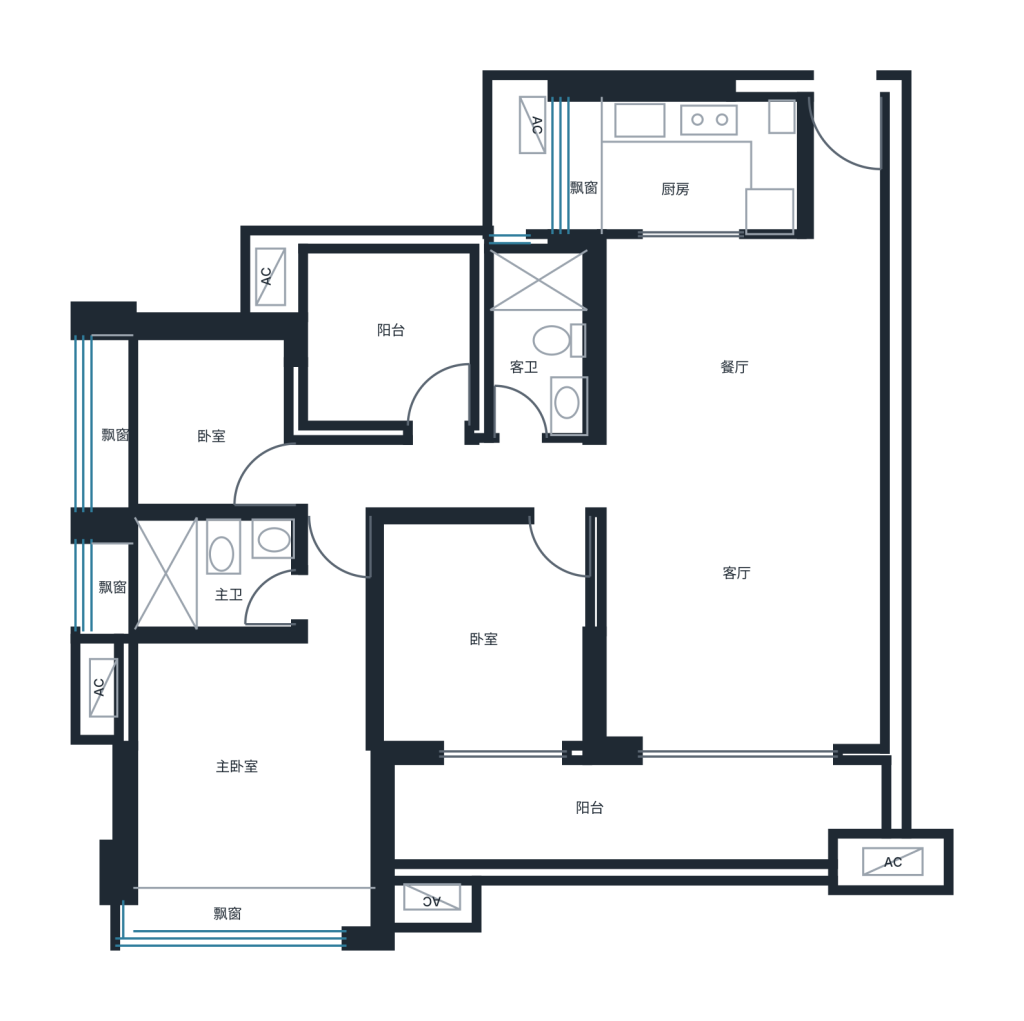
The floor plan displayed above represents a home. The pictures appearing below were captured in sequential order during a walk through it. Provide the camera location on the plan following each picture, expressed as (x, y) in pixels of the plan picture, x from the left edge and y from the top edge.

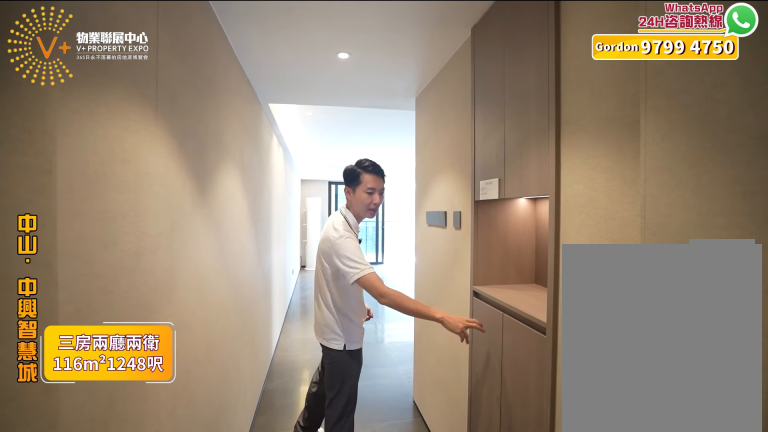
(820, 156)
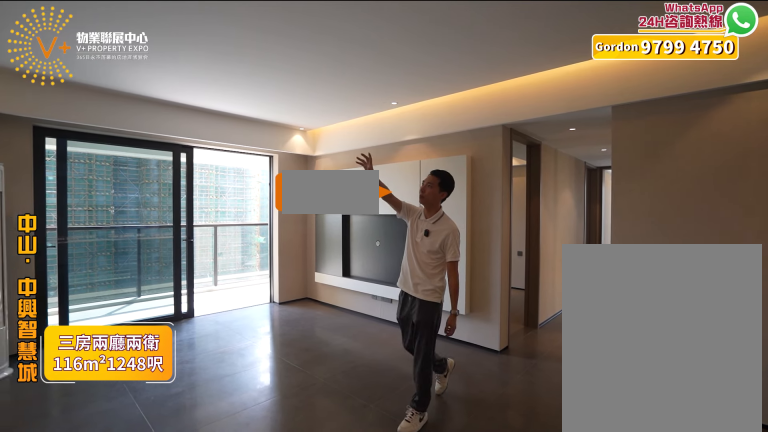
(810, 517)
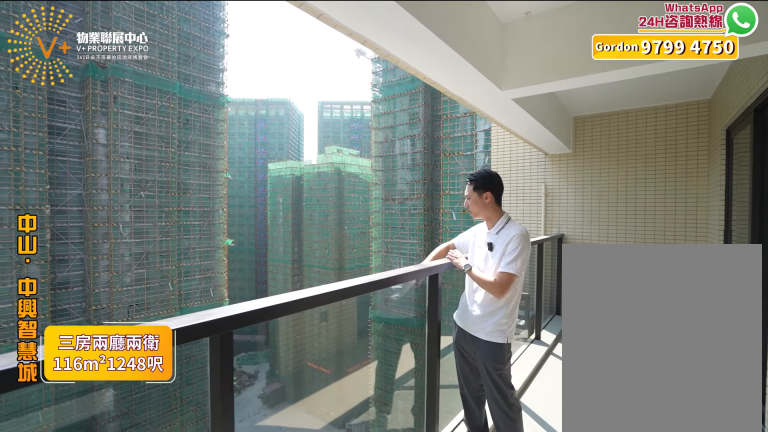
(719, 791)
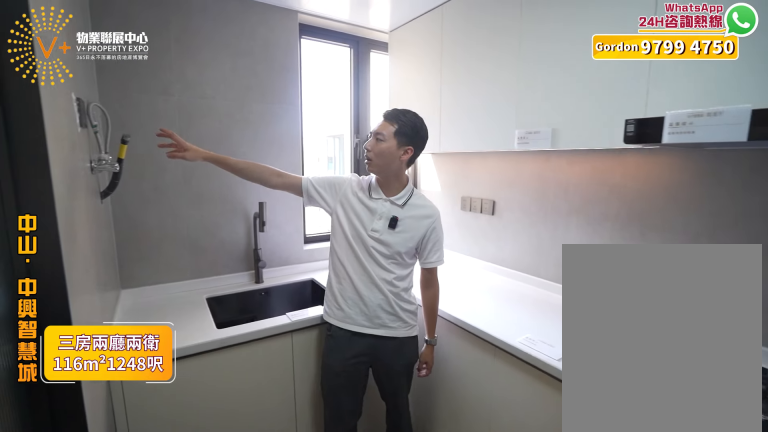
(693, 165)
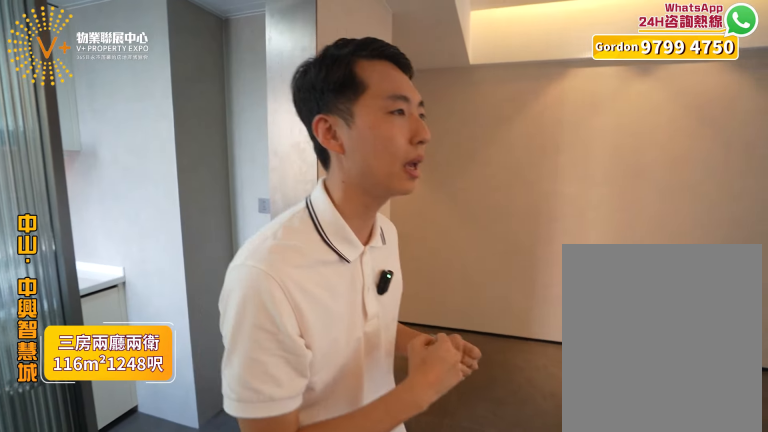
(694, 167)
